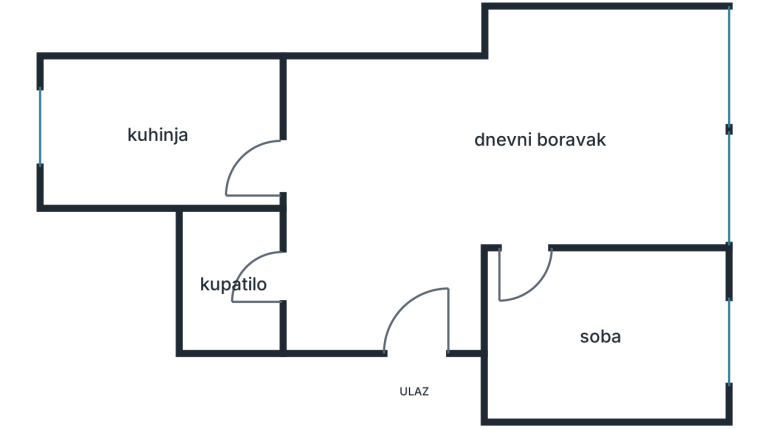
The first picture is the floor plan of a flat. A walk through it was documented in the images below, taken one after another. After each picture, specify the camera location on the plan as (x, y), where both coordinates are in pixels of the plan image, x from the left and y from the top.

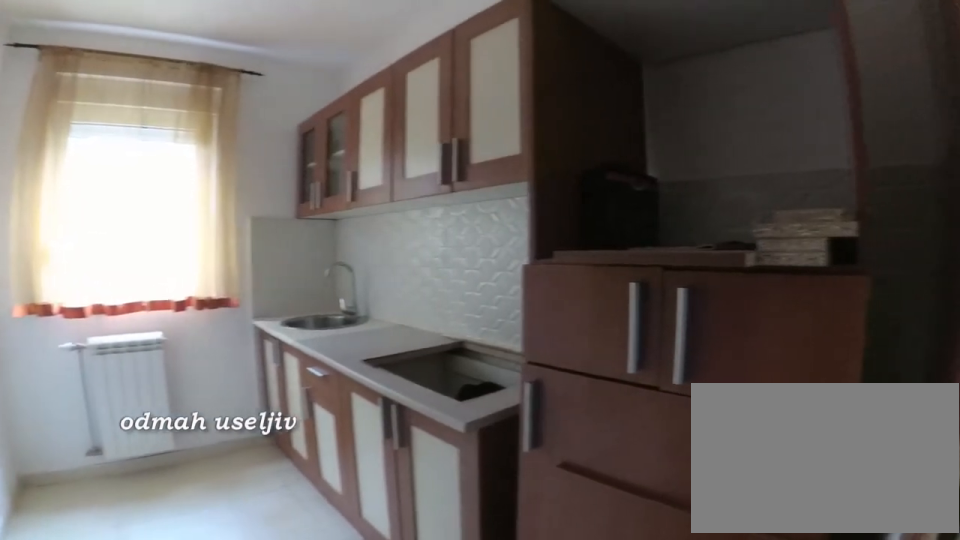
(279, 174)
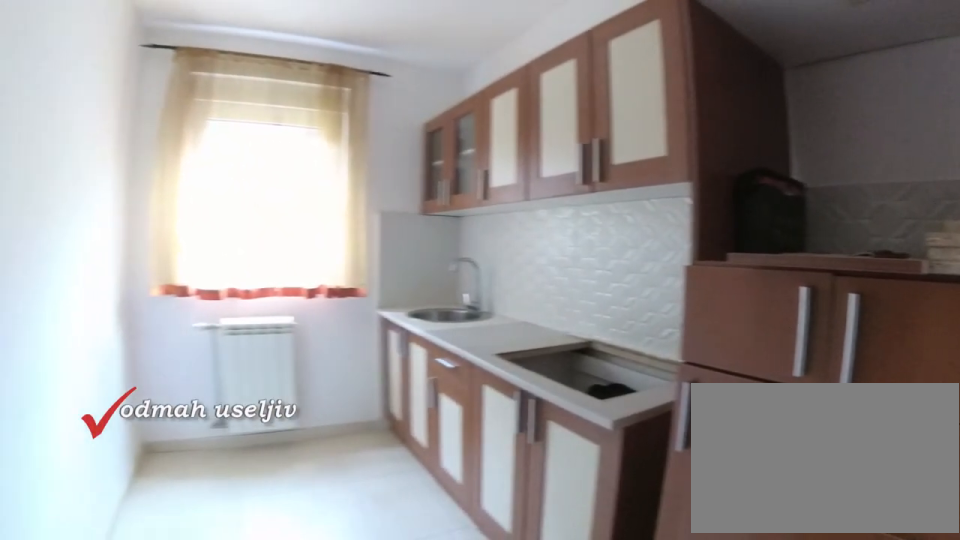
(279, 171)
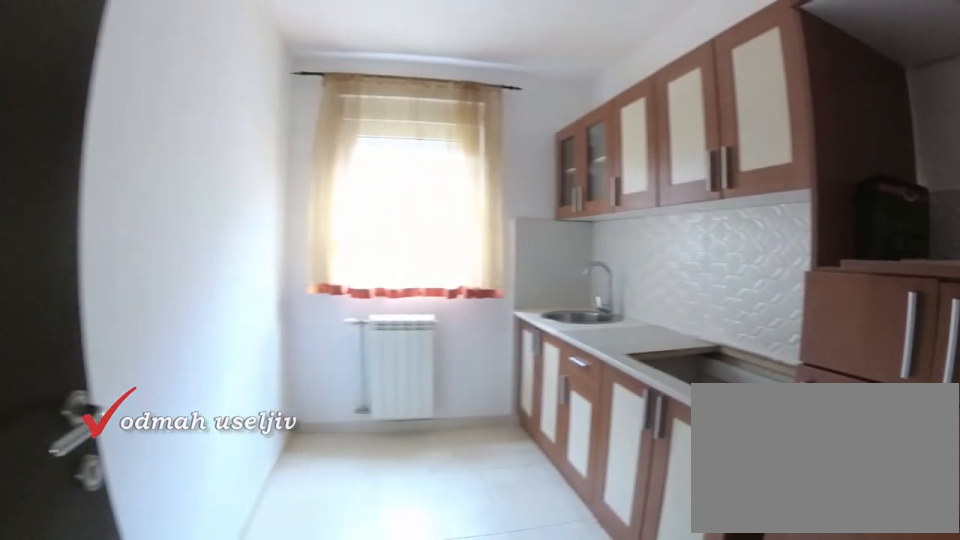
(283, 164)
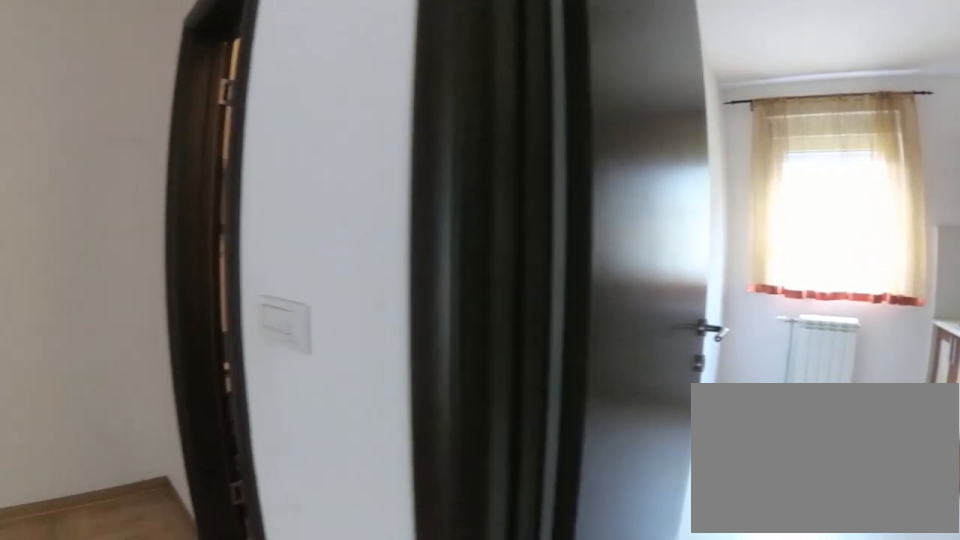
(306, 139)
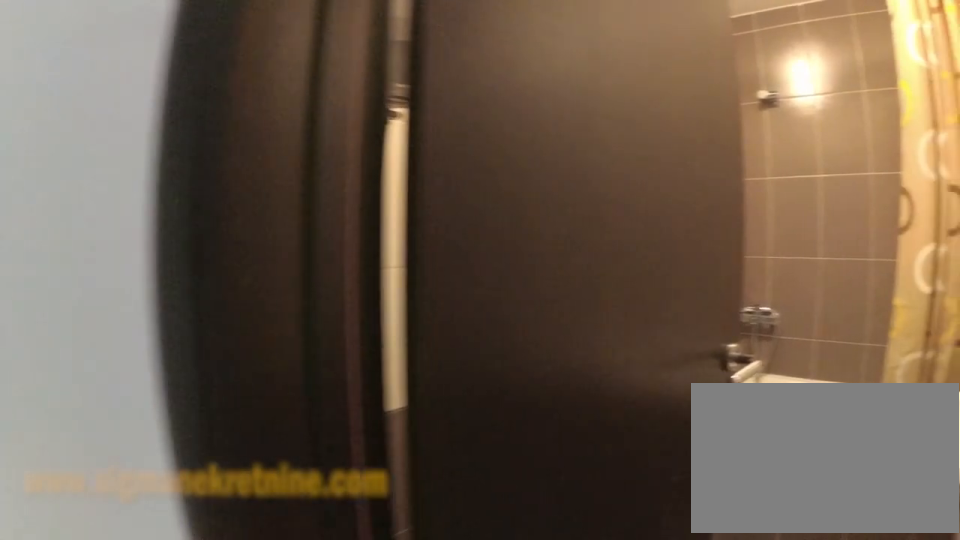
(329, 239)
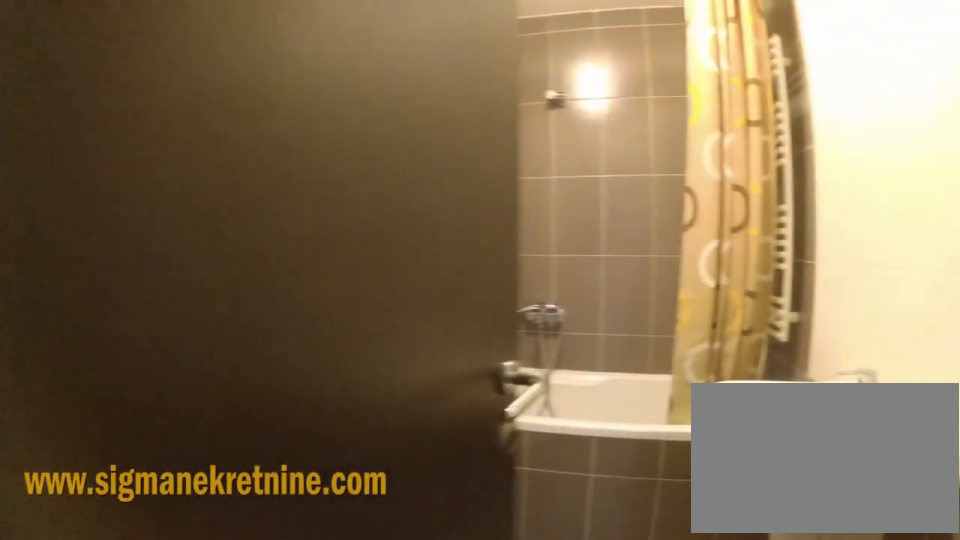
(334, 260)
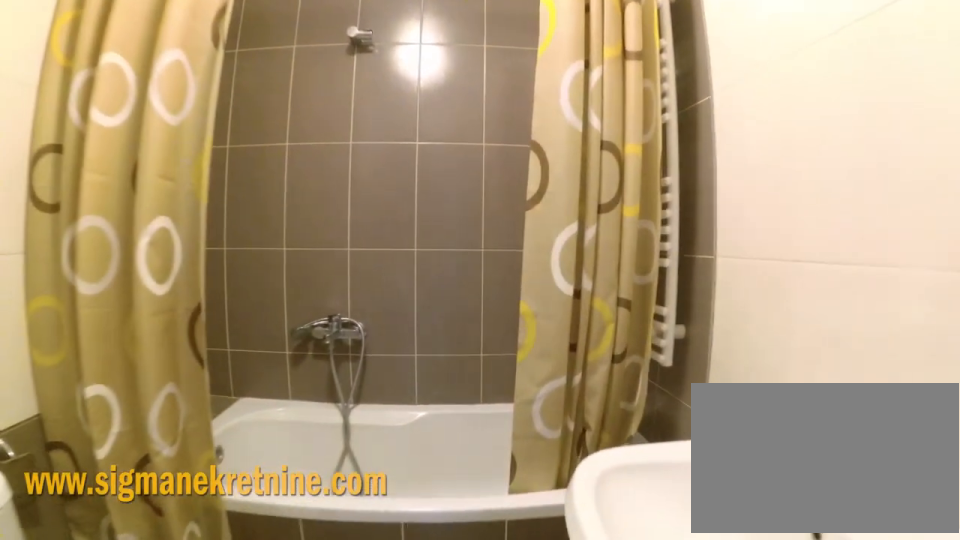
(297, 276)
